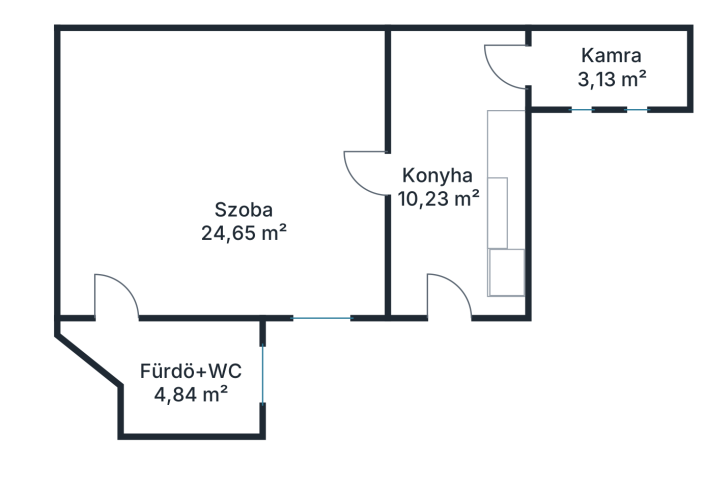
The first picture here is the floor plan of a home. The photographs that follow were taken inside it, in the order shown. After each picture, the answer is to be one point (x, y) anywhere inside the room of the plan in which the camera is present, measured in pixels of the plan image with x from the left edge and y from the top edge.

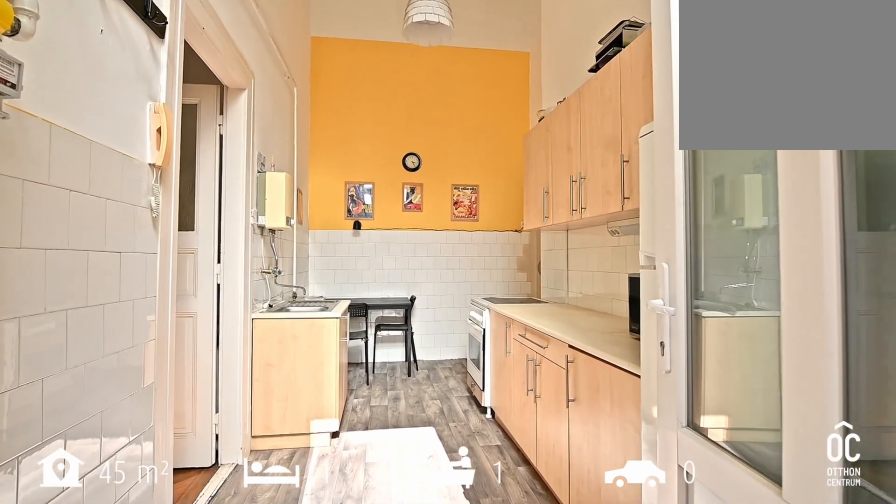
(439, 262)
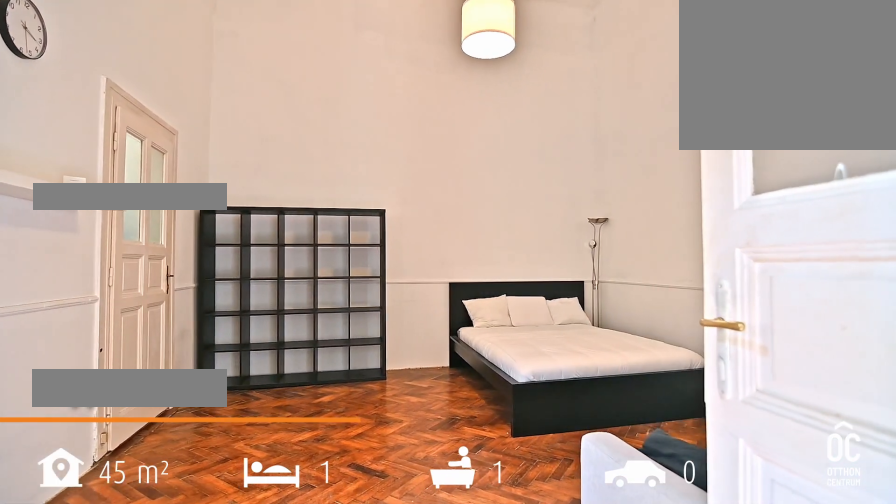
(223, 149)
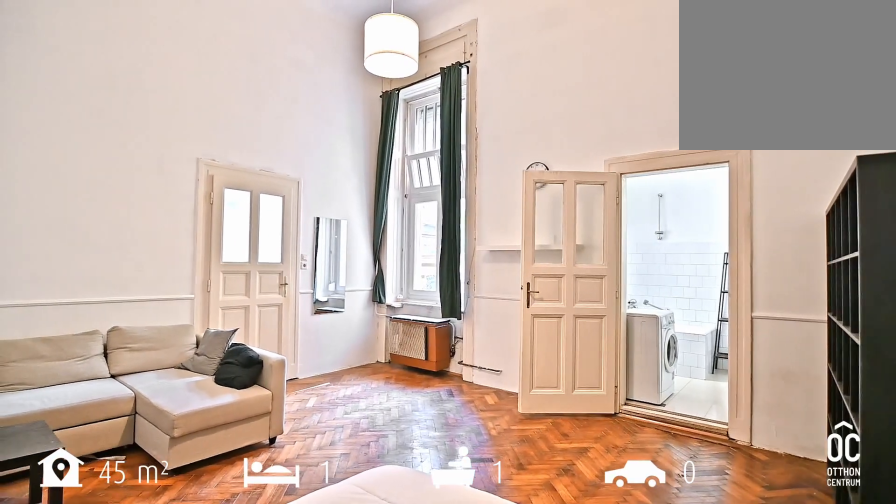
(223, 149)
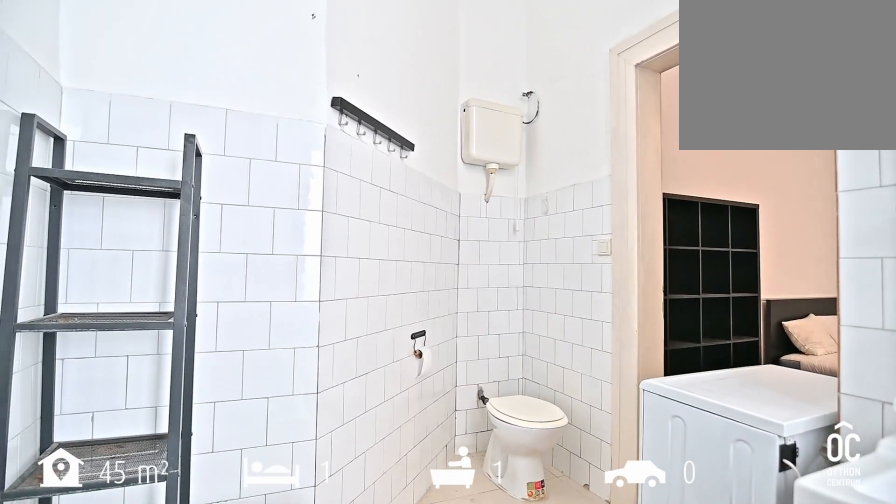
(189, 375)
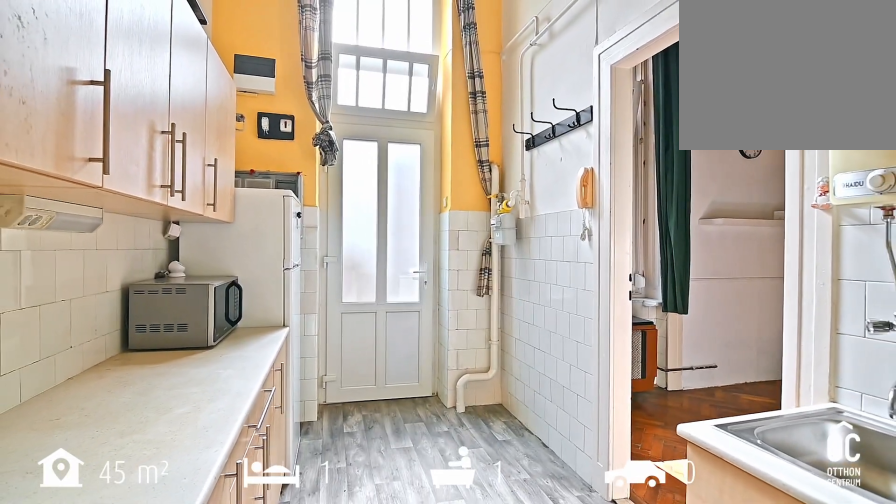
(437, 149)
